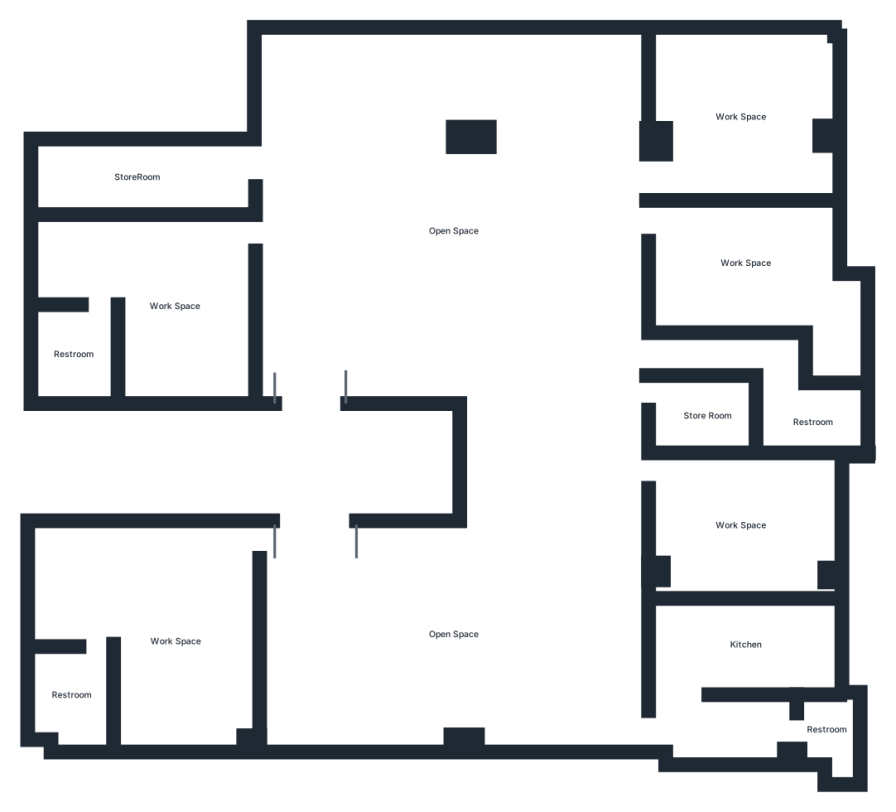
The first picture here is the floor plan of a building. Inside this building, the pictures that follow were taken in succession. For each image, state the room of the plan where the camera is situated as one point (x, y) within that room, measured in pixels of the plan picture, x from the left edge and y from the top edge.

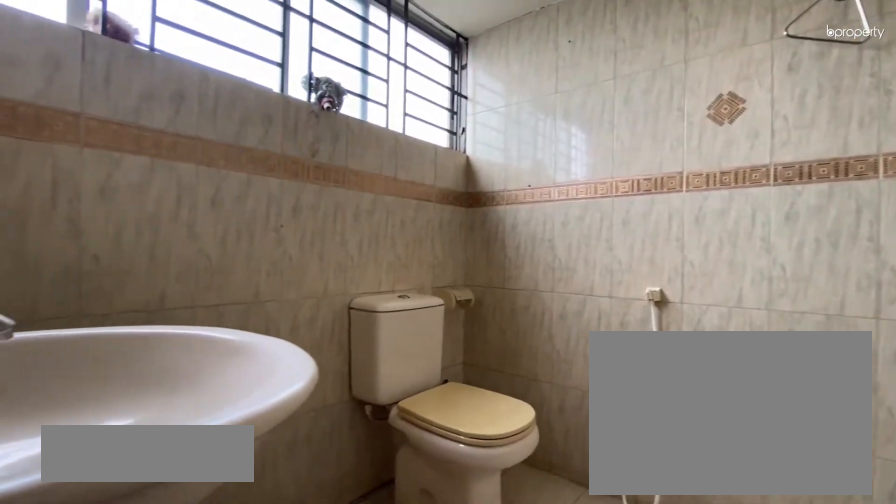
(810, 424)
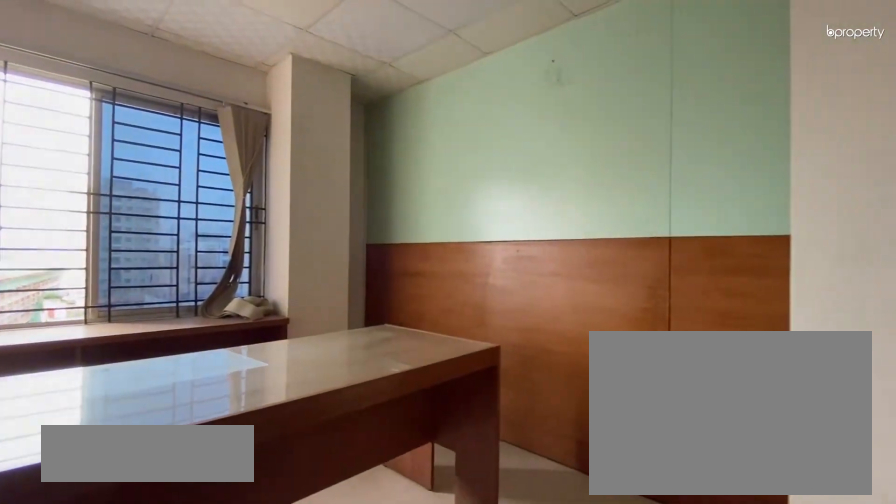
(738, 524)
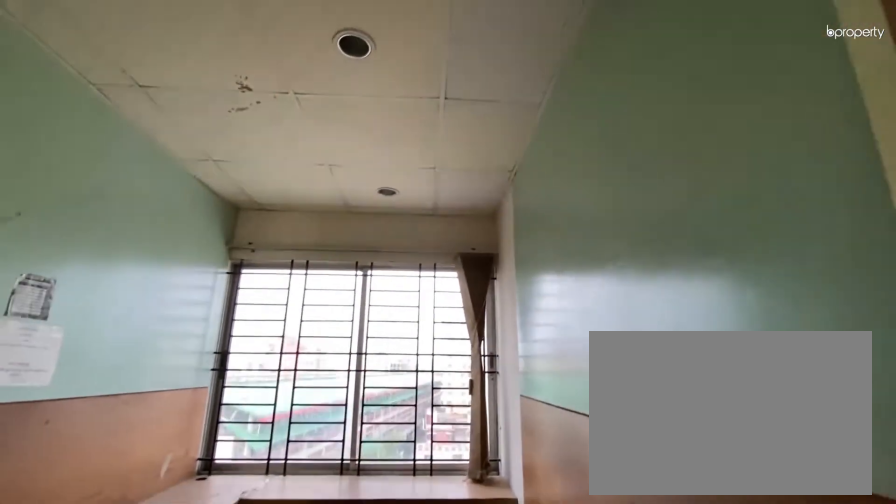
(743, 646)
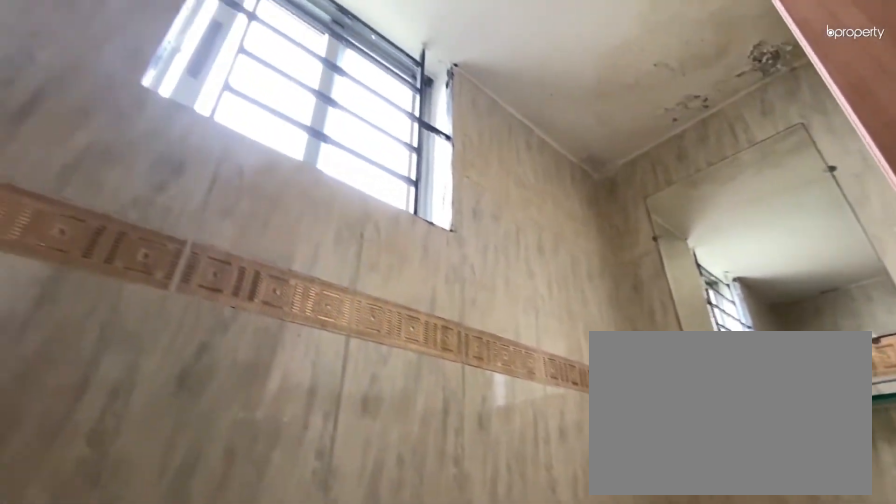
(827, 728)
